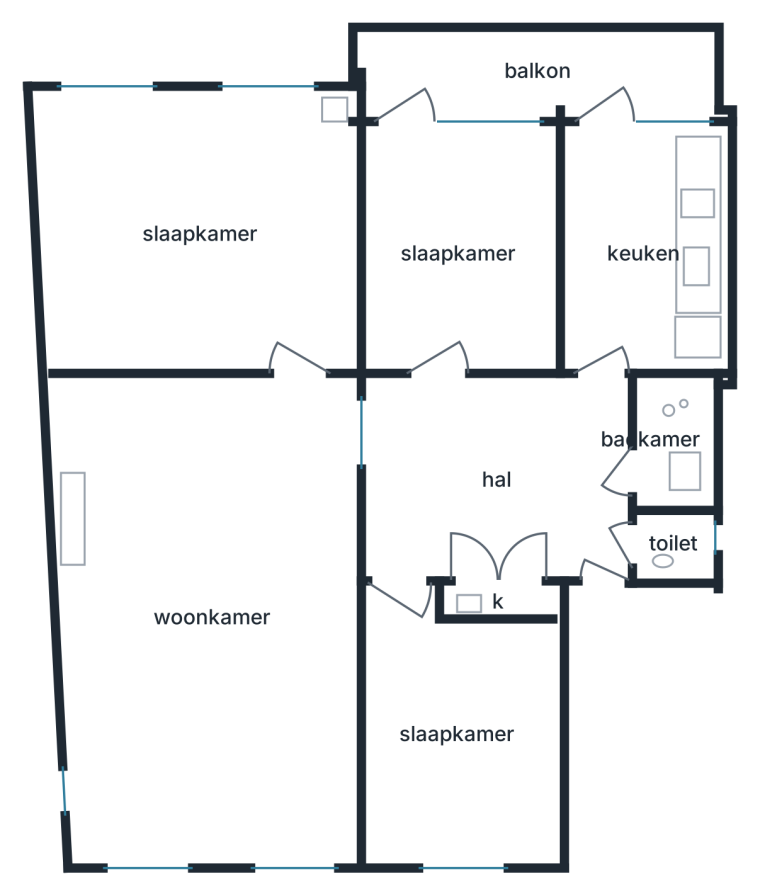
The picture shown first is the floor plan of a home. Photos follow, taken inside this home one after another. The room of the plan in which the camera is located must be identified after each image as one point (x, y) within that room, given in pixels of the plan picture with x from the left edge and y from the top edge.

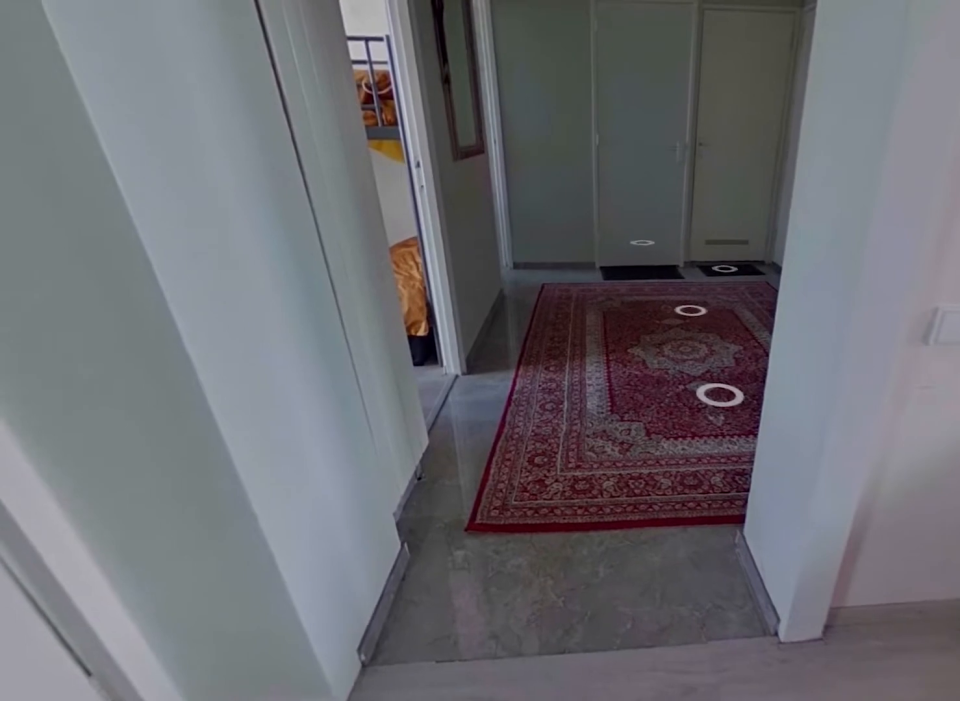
(213, 618)
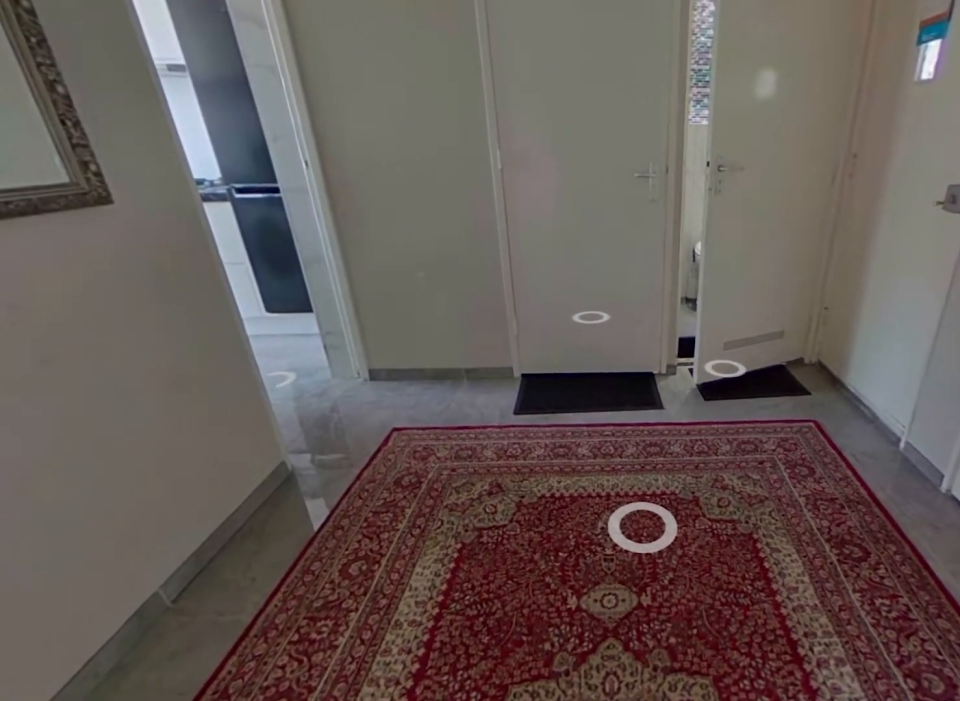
(494, 473)
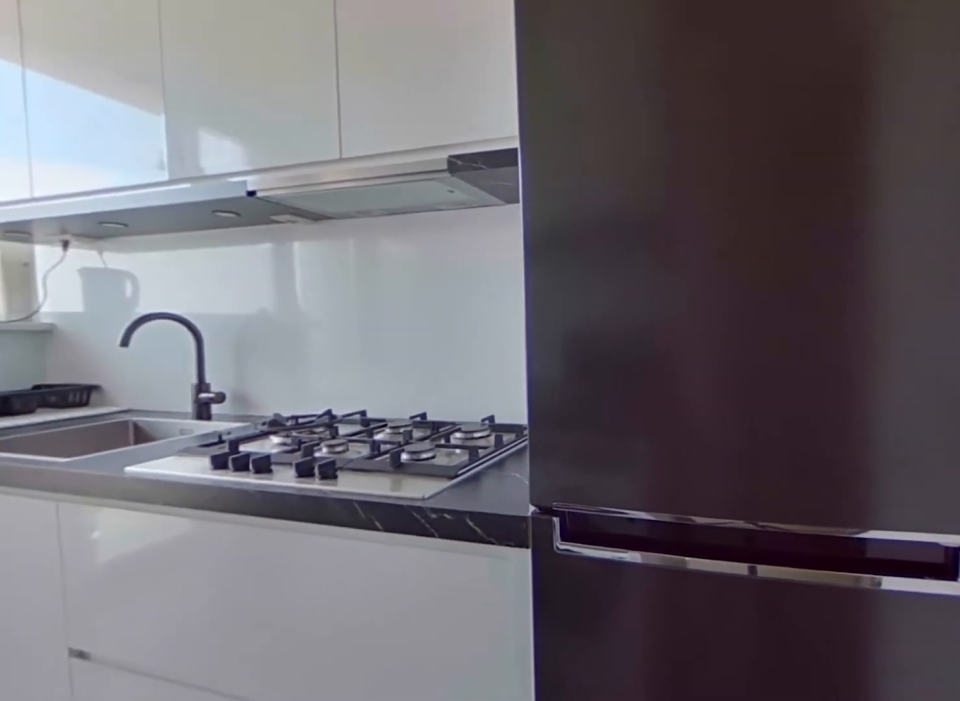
(642, 249)
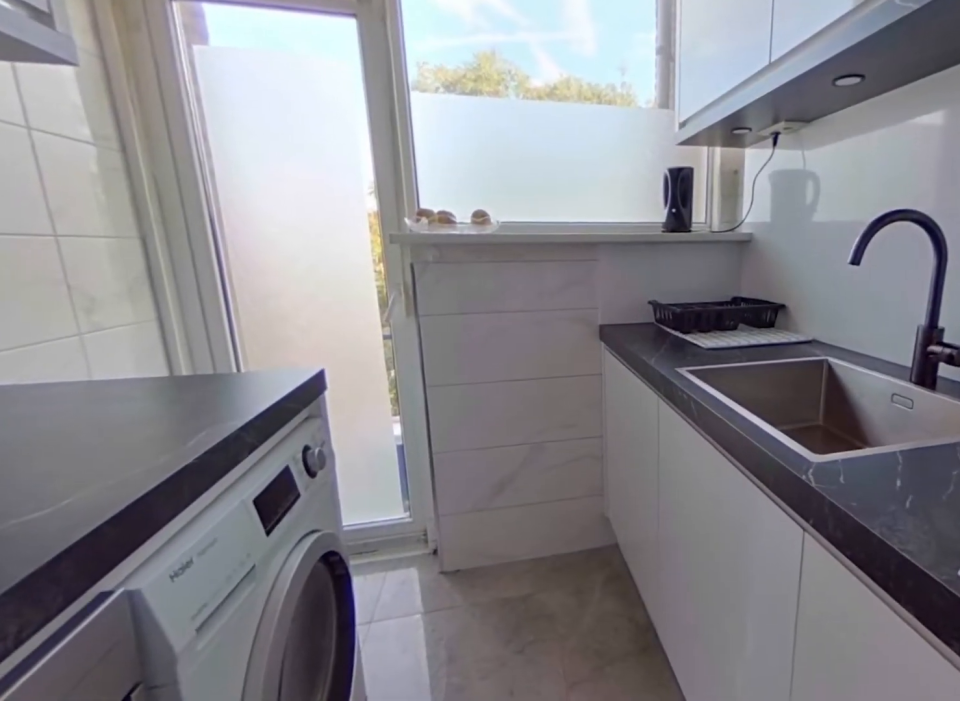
(642, 249)
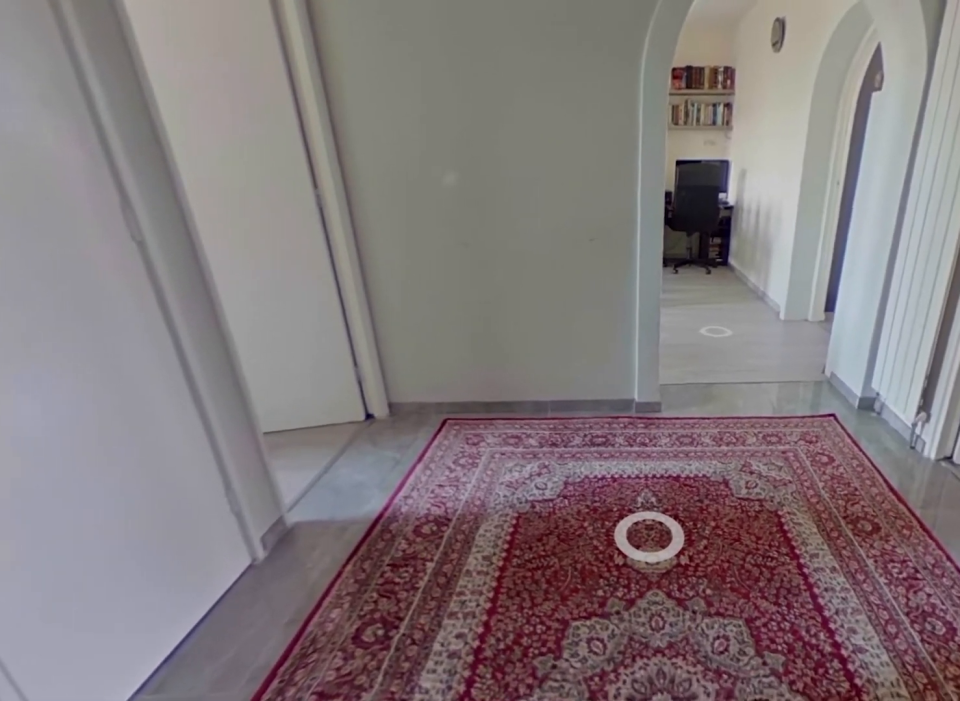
(494, 473)
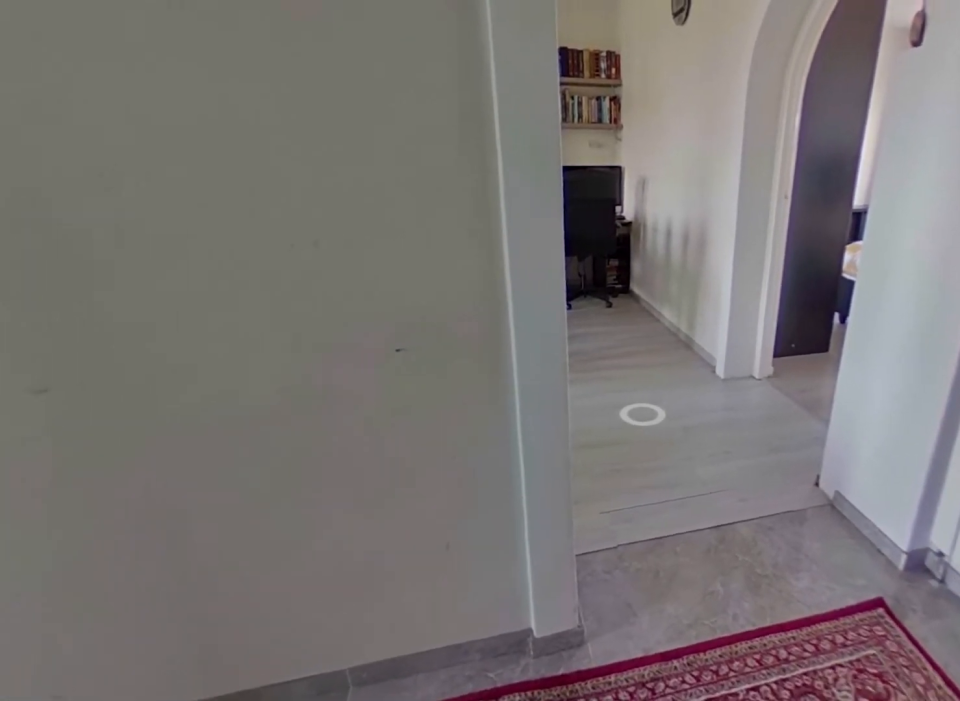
(494, 473)
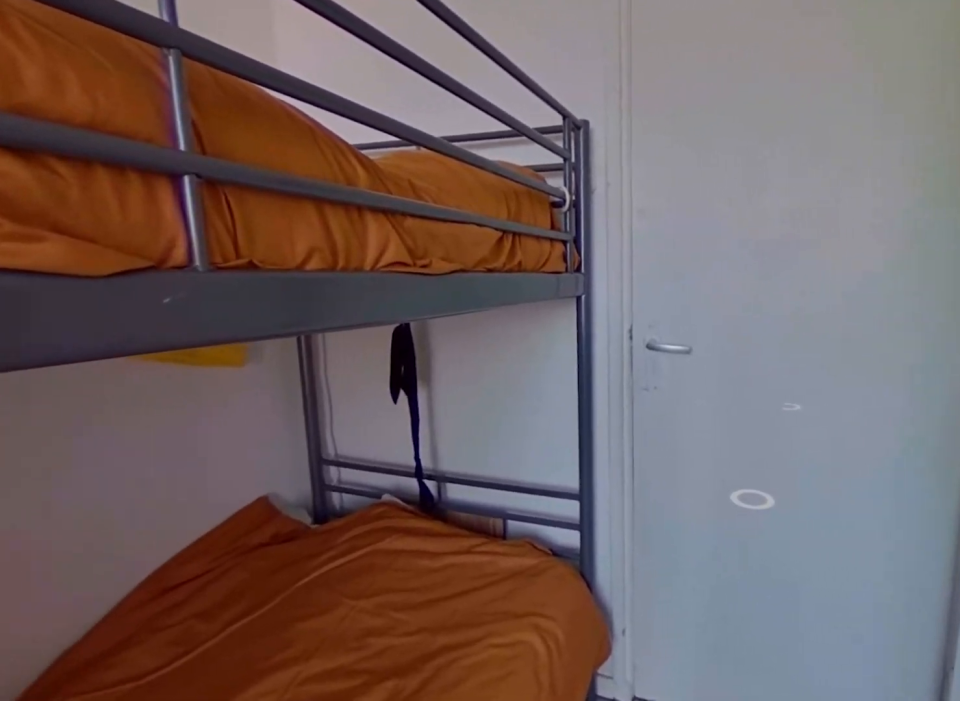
(458, 249)
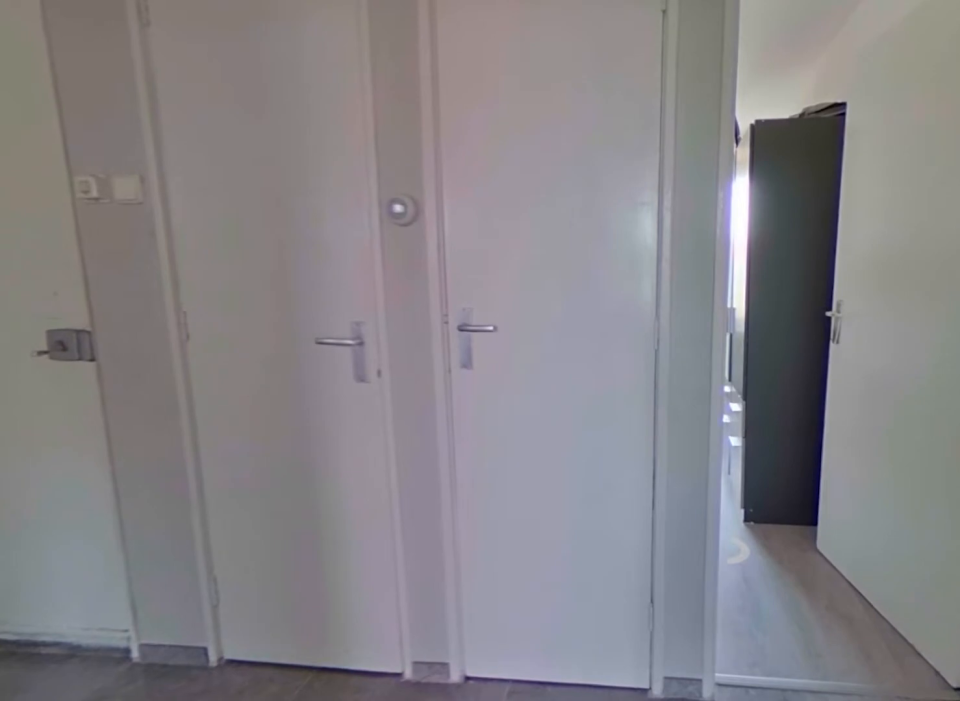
(494, 473)
